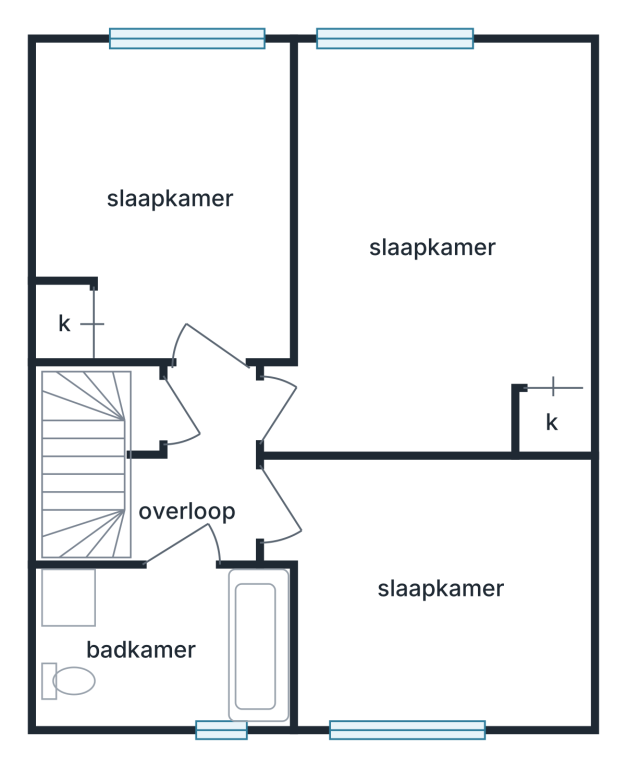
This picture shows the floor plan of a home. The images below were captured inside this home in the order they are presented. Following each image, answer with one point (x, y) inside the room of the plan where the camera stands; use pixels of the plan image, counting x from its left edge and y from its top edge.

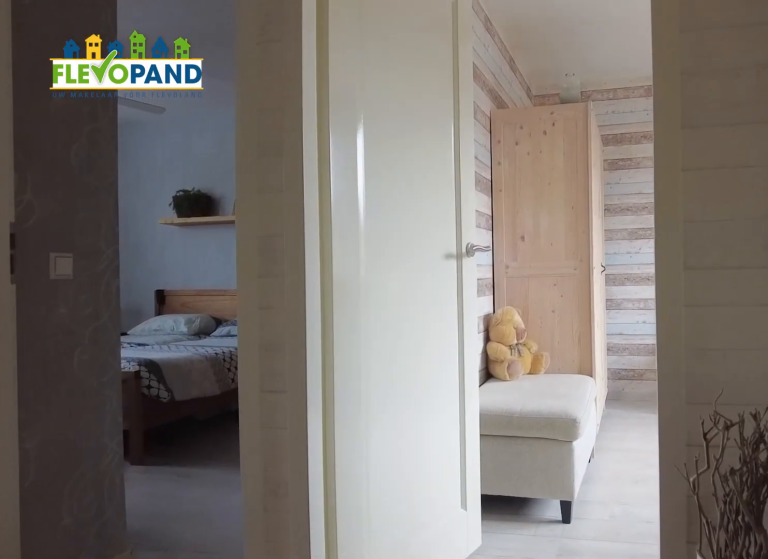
(200, 477)
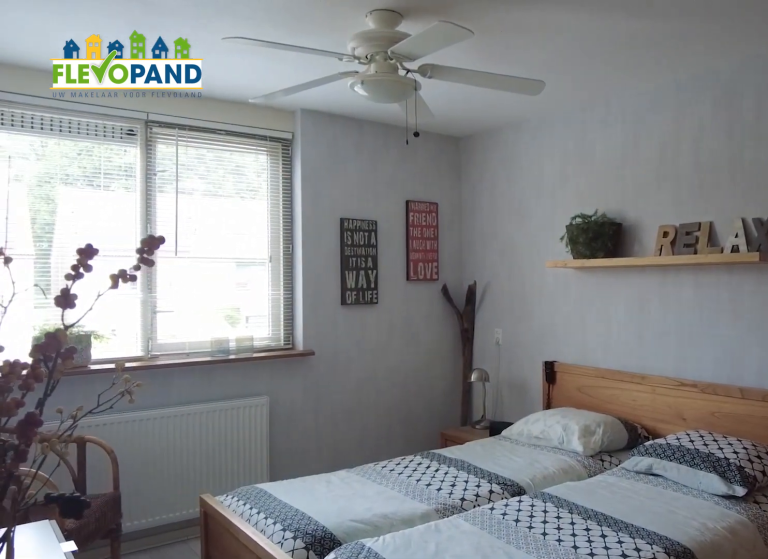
(416, 440)
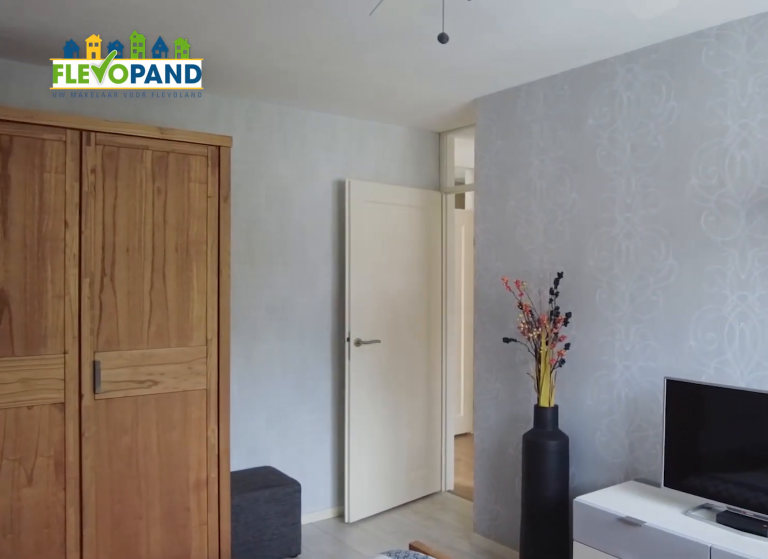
(416, 440)
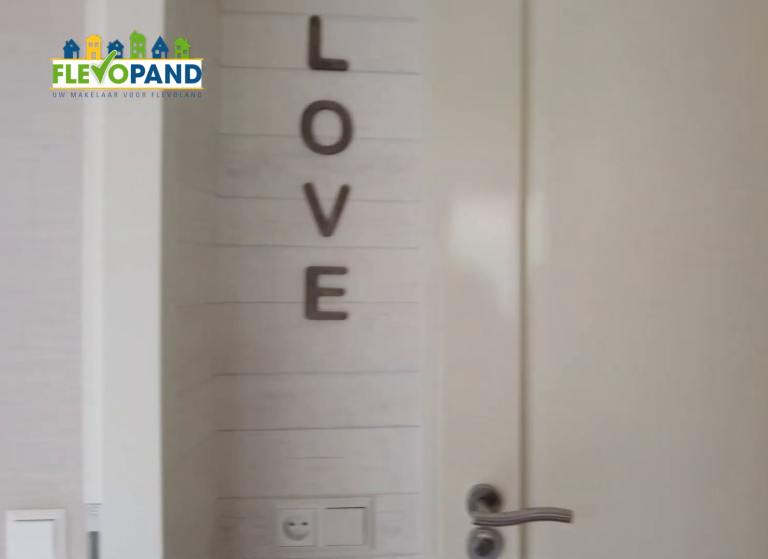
(202, 473)
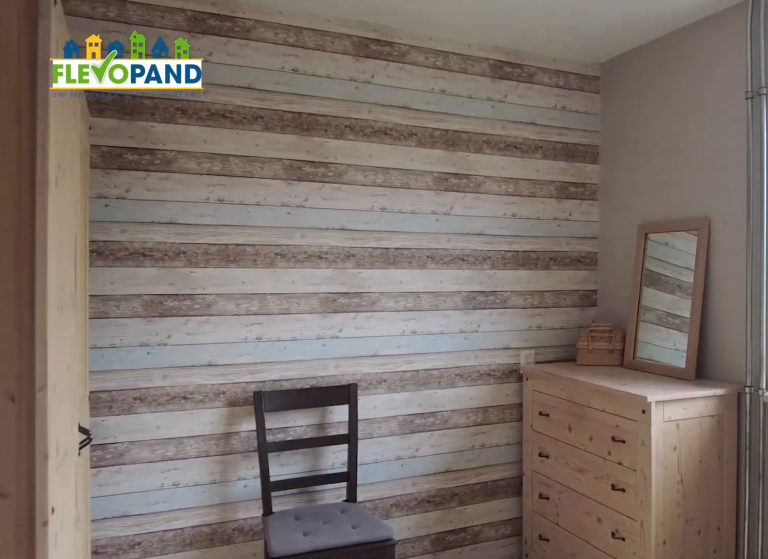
(435, 587)
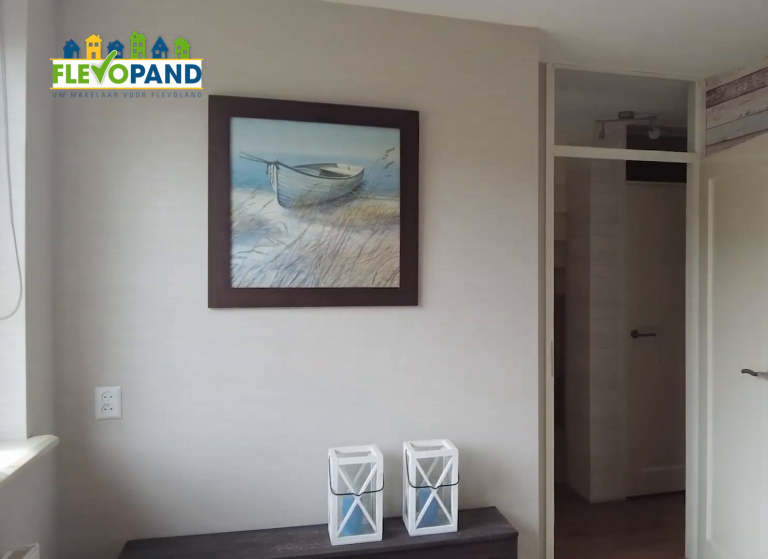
(435, 587)
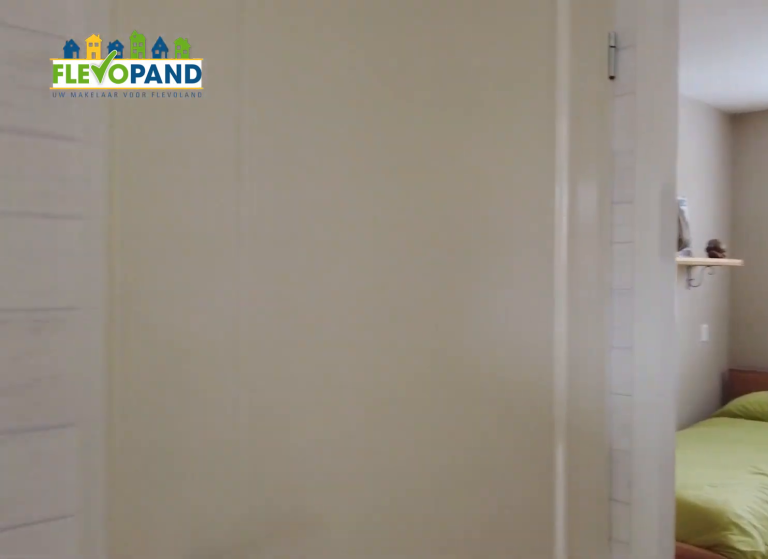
(200, 475)
